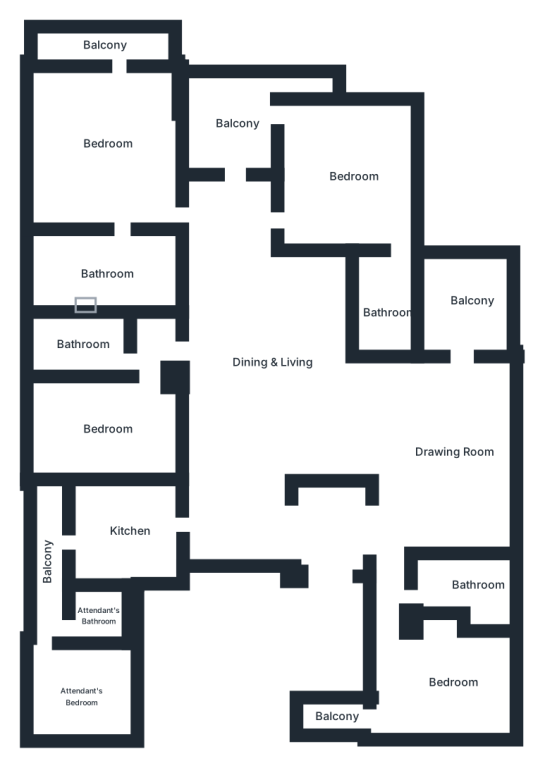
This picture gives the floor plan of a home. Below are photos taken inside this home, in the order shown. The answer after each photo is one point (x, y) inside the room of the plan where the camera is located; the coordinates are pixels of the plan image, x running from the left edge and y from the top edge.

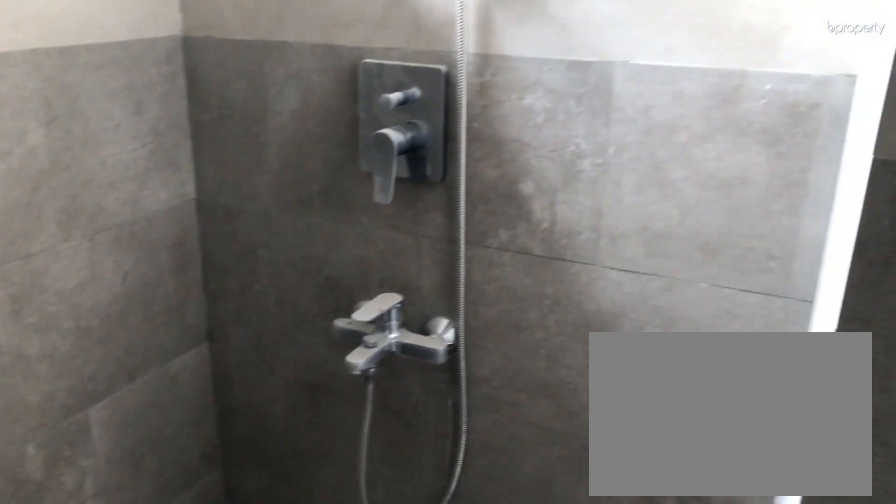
(476, 587)
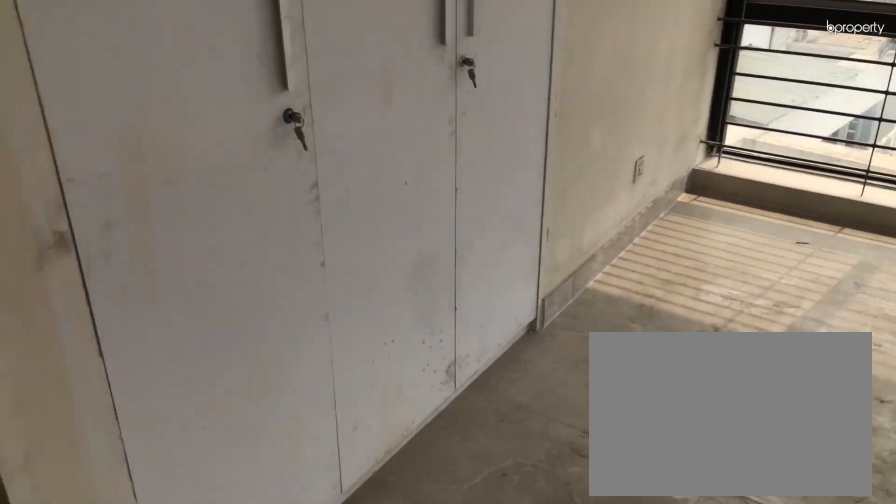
(447, 682)
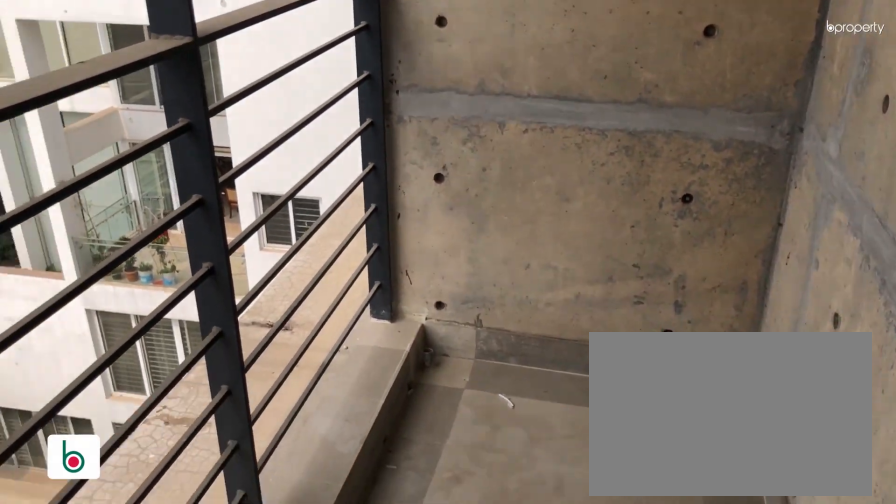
(324, 710)
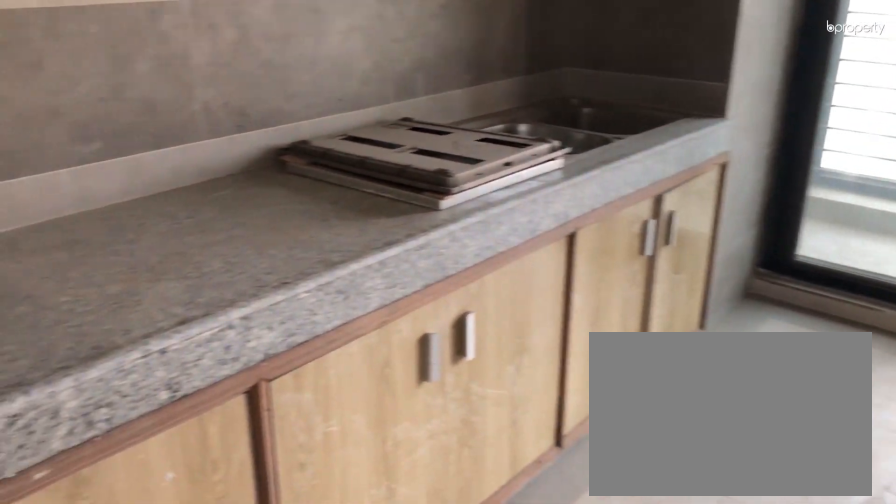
(118, 531)
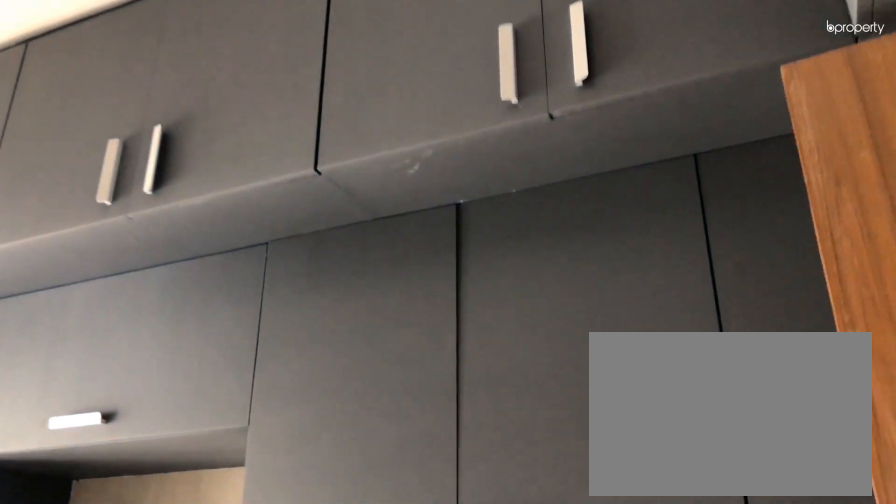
(118, 531)
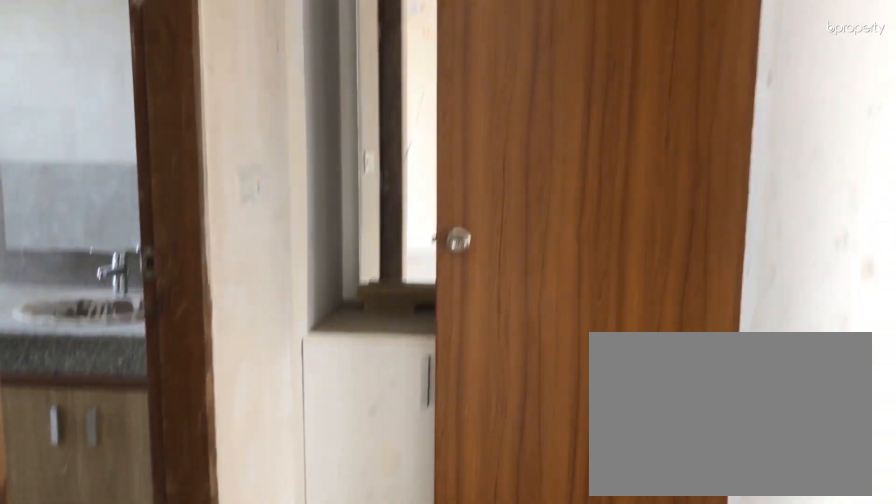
(101, 427)
